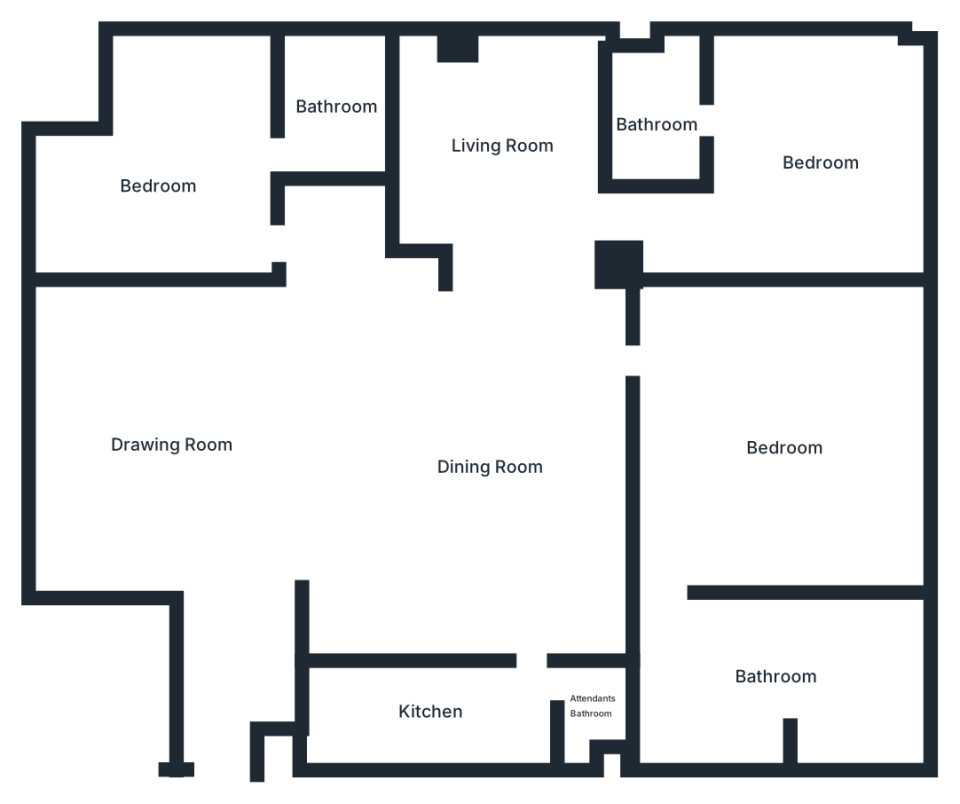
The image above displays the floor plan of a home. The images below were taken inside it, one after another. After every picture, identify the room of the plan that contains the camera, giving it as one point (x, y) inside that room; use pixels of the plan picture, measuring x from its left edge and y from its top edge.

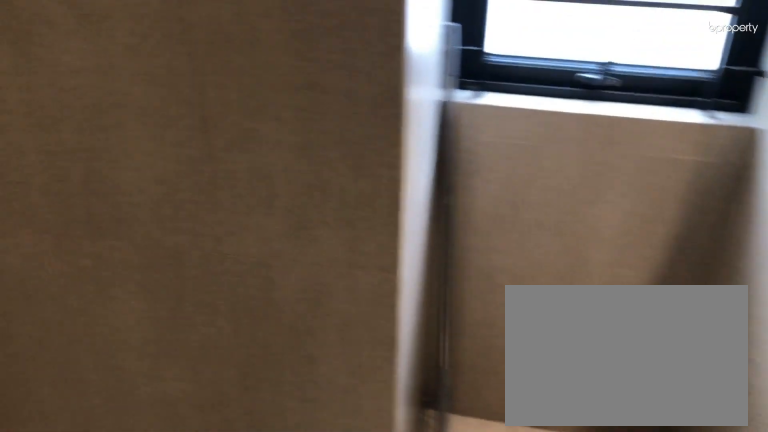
(656, 123)
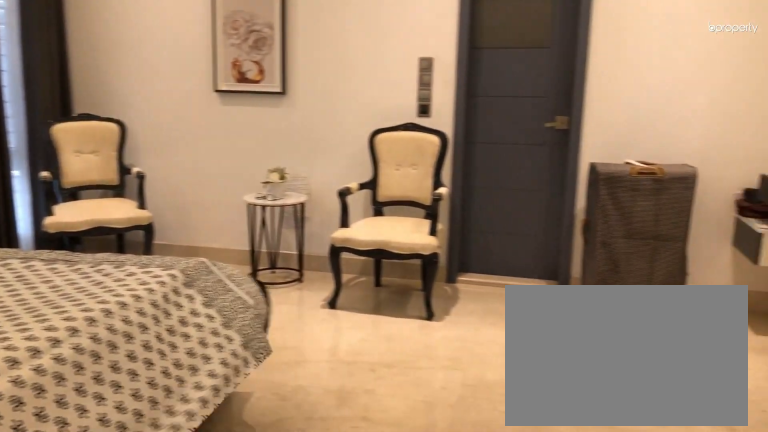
(787, 450)
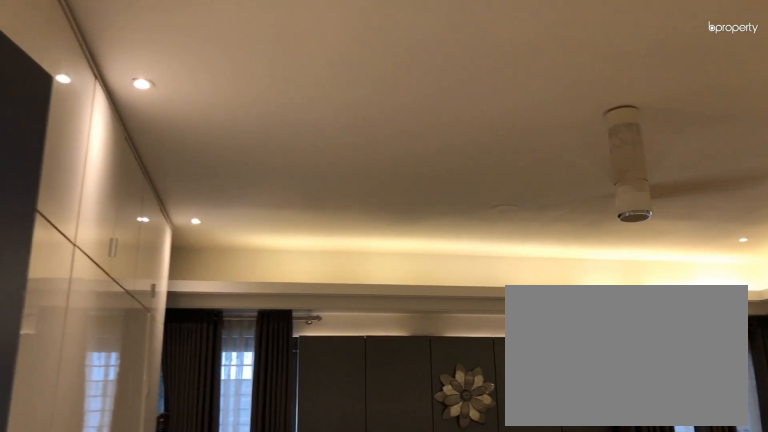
(787, 450)
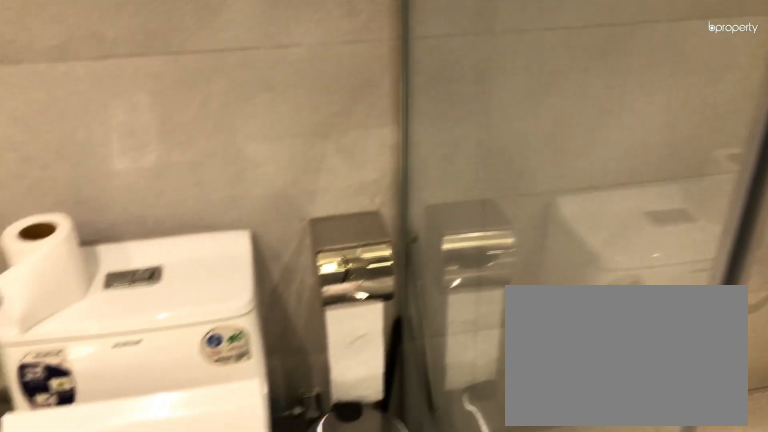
(776, 678)
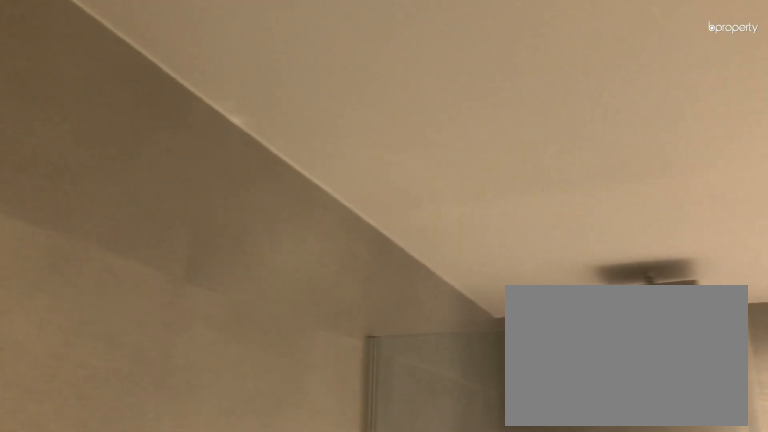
(776, 678)
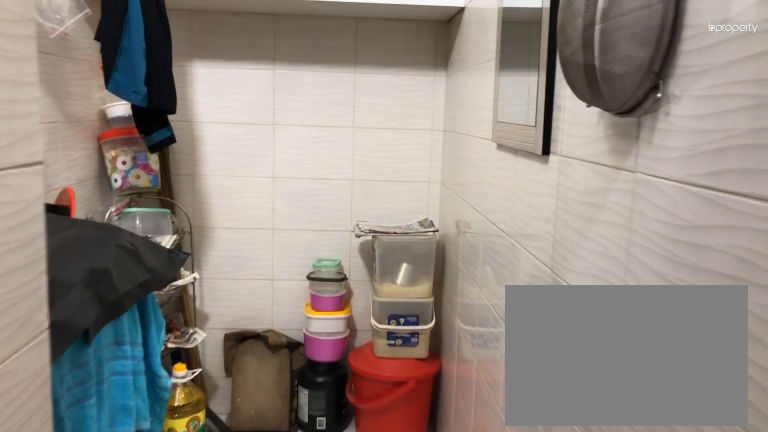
(434, 713)
